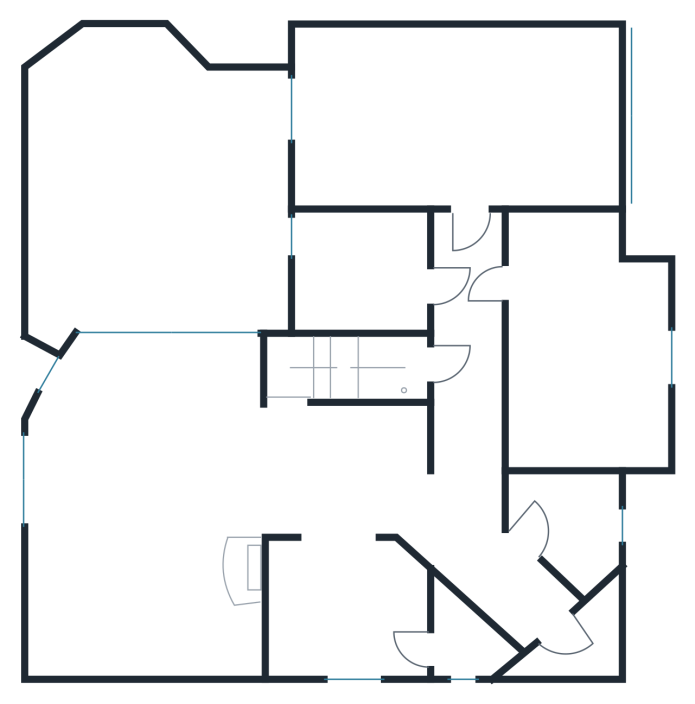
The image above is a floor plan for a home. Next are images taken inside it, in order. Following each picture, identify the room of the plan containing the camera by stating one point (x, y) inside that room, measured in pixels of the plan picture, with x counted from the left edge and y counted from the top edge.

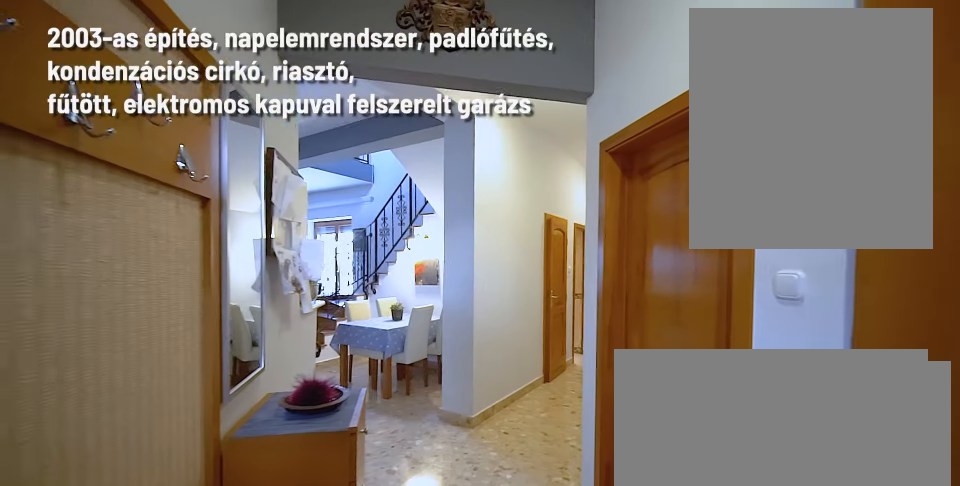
(501, 580)
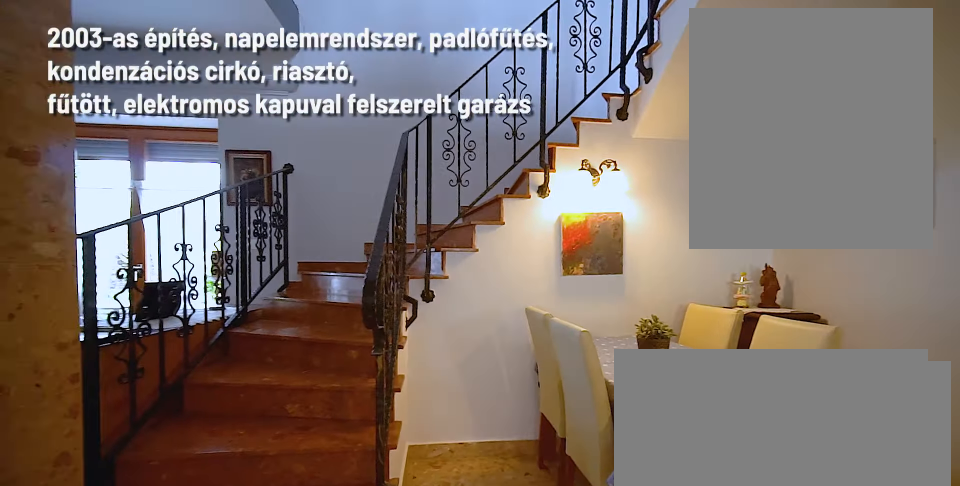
(345, 477)
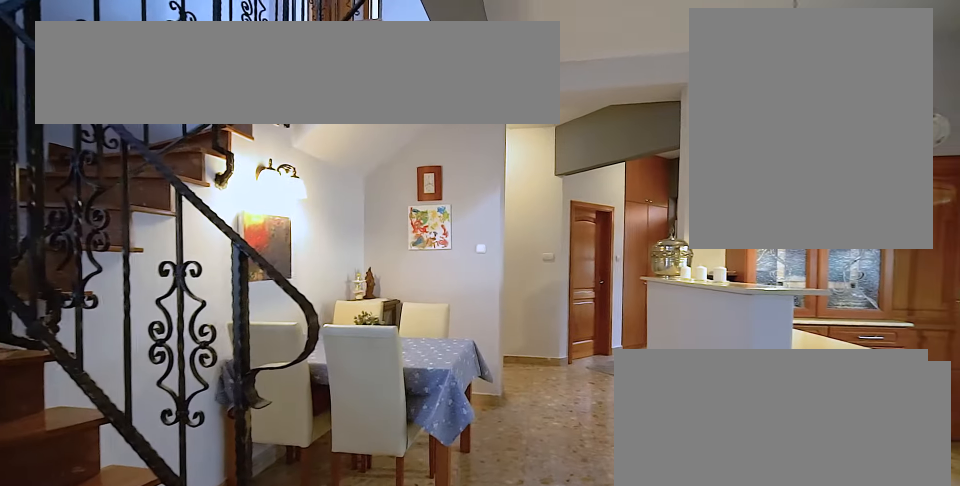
(346, 477)
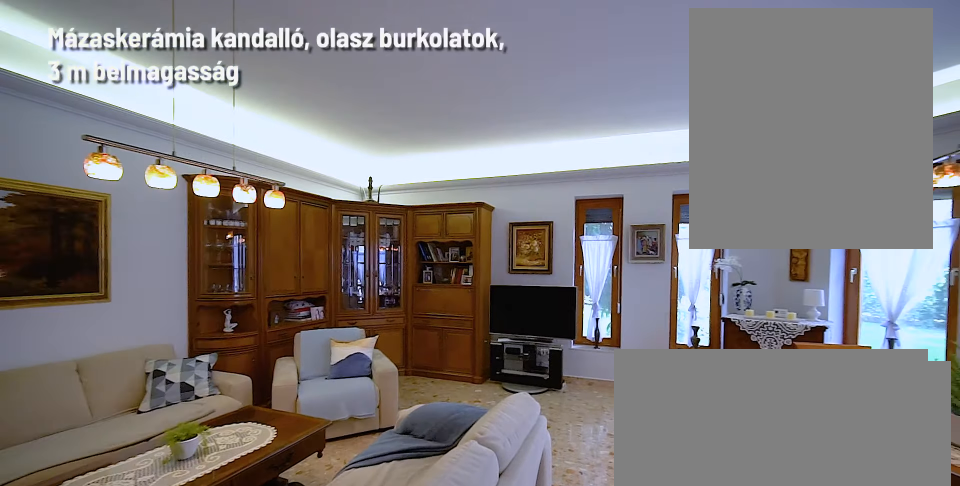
(145, 515)
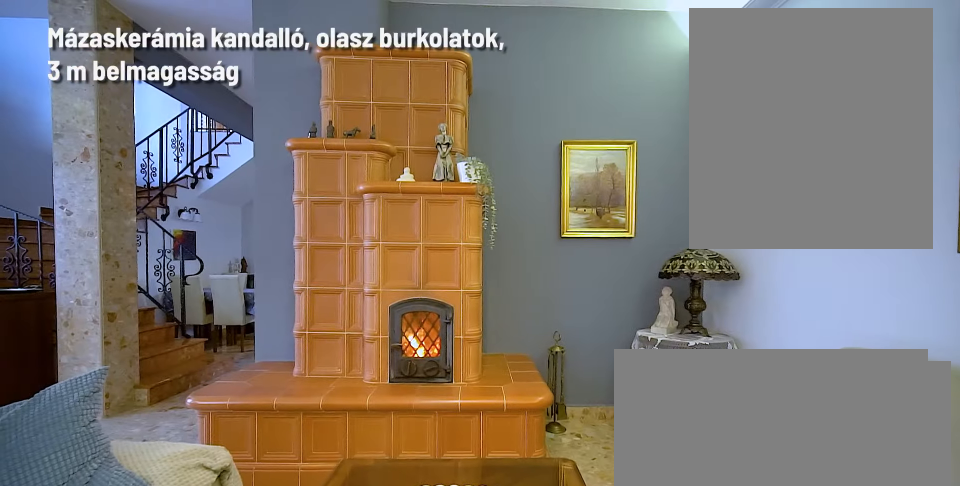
(145, 515)
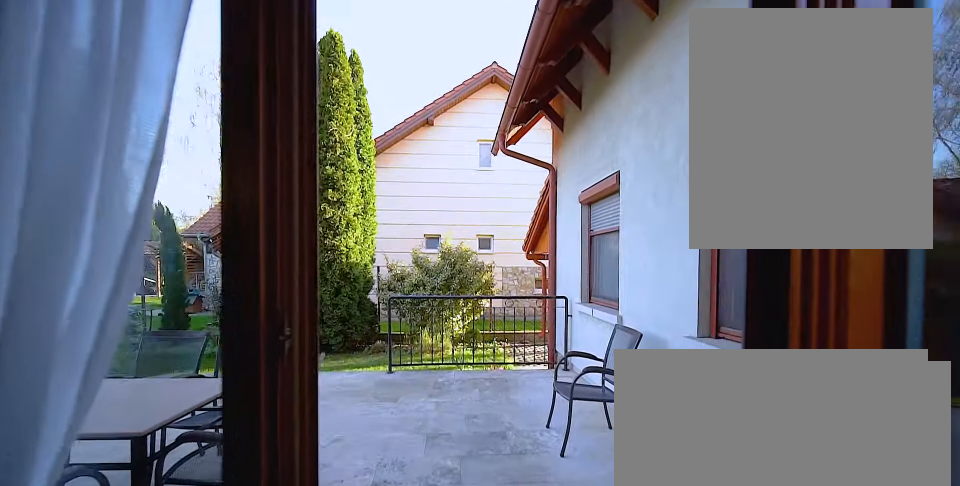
(162, 199)
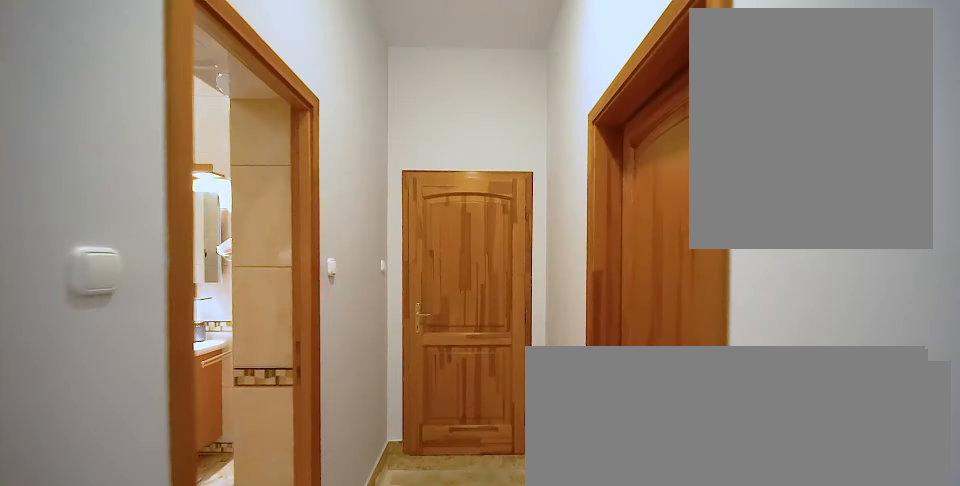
(468, 366)
